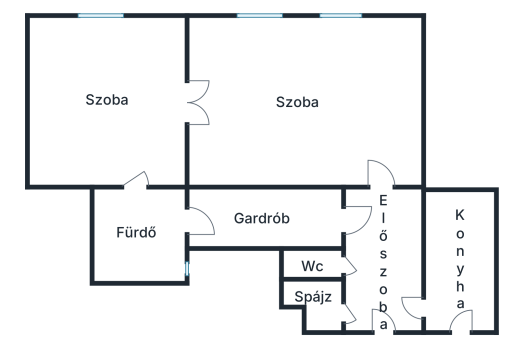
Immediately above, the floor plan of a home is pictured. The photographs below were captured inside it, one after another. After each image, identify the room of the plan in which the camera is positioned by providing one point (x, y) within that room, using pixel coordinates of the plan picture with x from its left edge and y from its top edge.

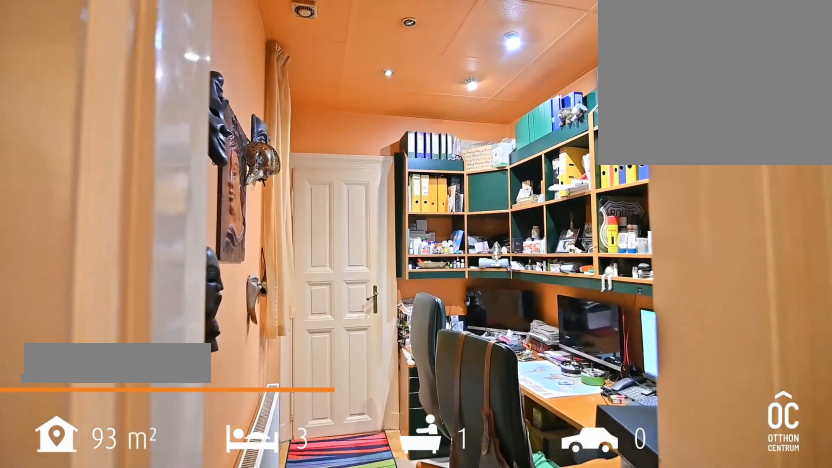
(264, 216)
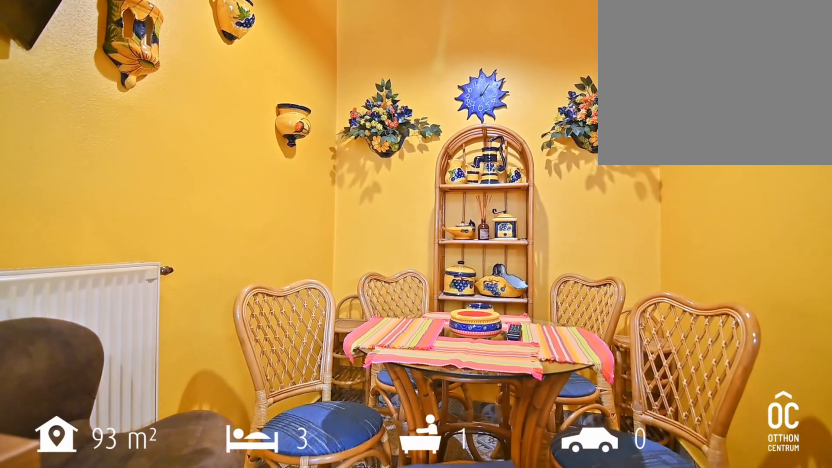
(460, 261)
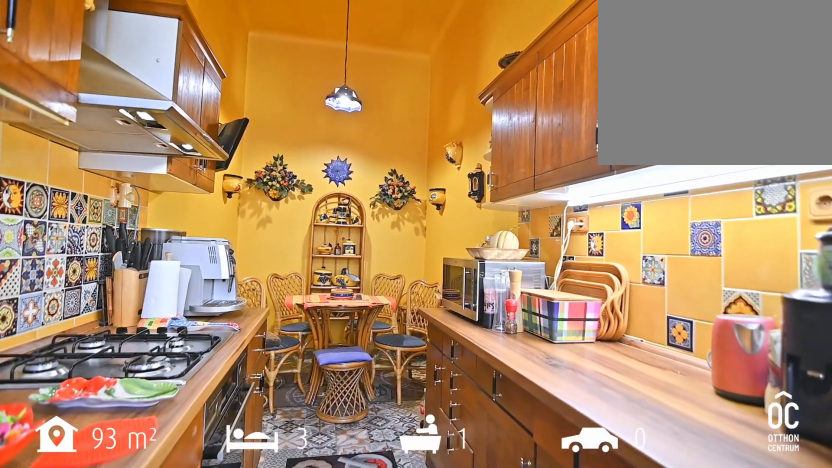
(460, 261)
